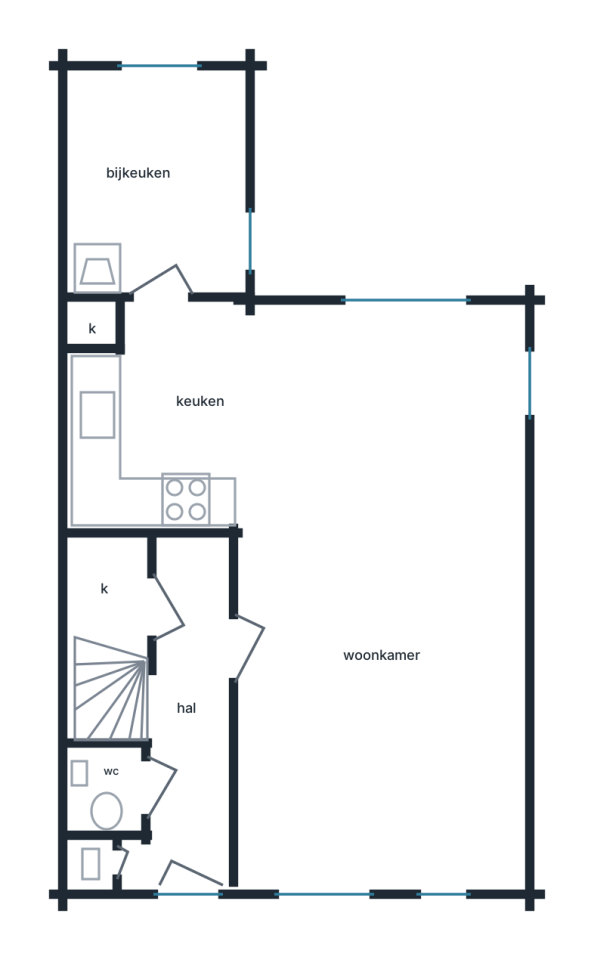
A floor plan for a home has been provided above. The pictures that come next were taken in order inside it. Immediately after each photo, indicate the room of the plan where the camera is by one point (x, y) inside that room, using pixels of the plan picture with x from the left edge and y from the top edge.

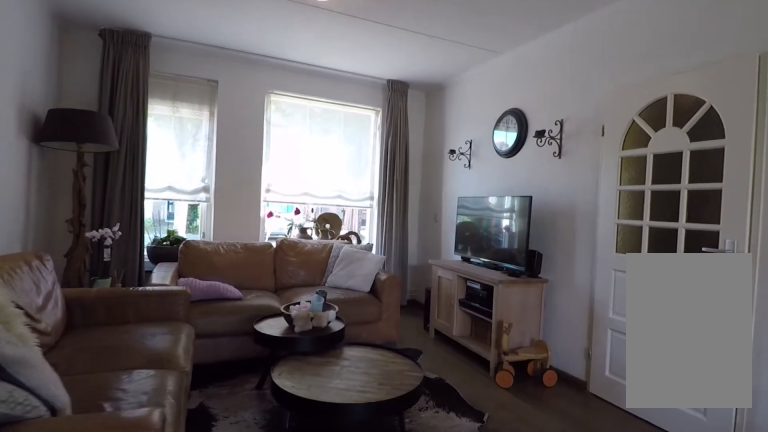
(378, 735)
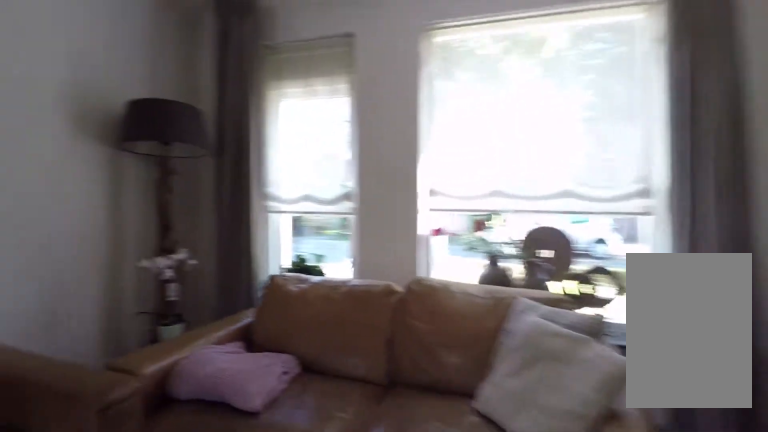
(378, 735)
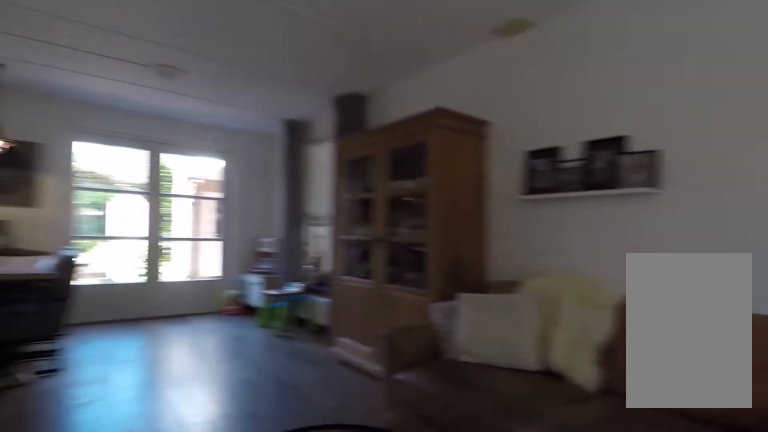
(378, 735)
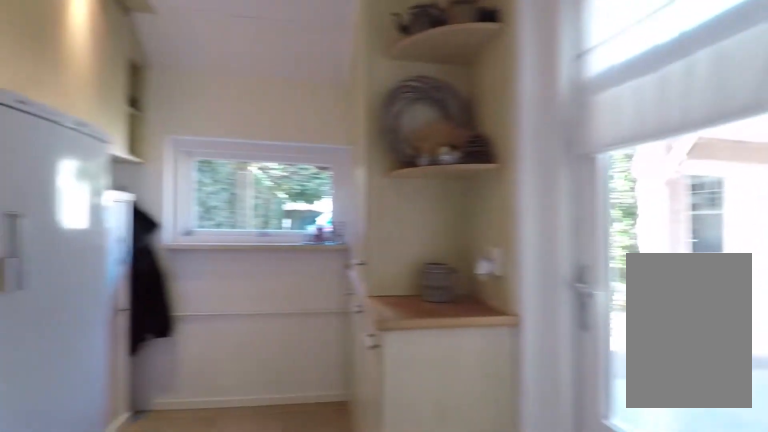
(156, 185)
